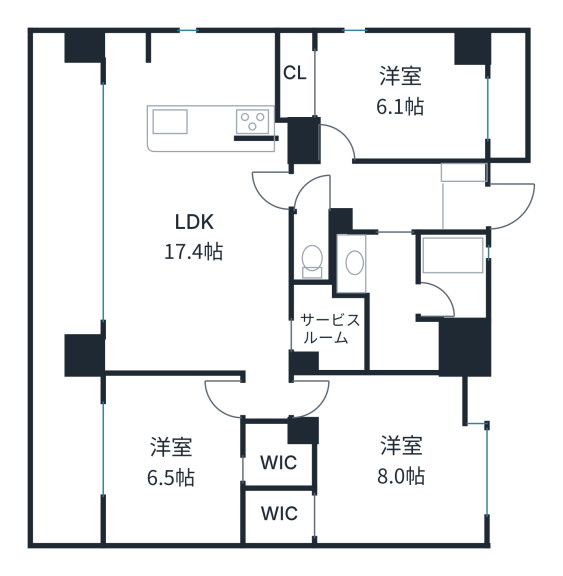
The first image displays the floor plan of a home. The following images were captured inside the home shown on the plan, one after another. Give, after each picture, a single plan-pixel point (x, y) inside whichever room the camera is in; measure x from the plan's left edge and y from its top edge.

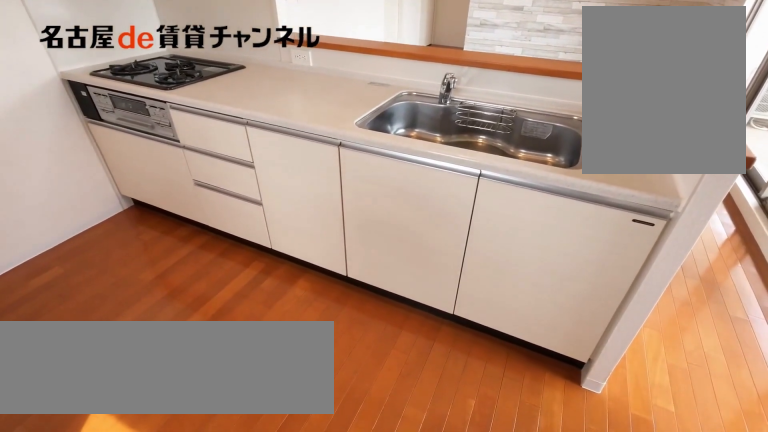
(194, 201)
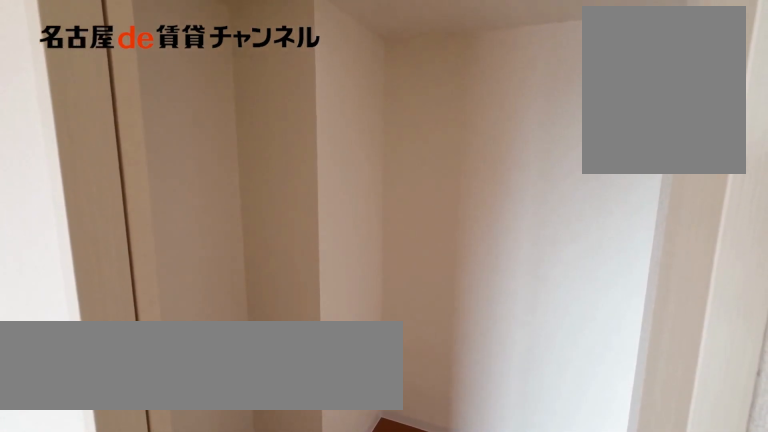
(328, 328)
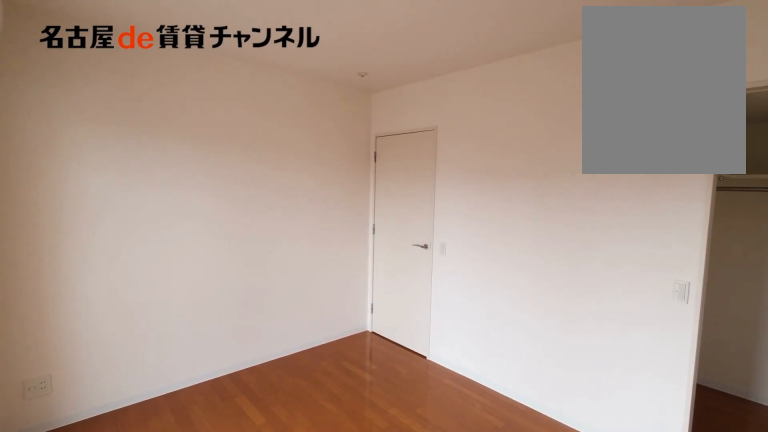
(191, 468)
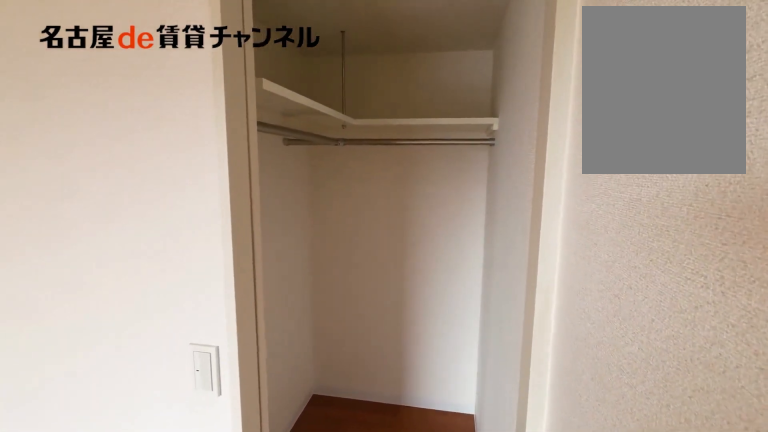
(191, 468)
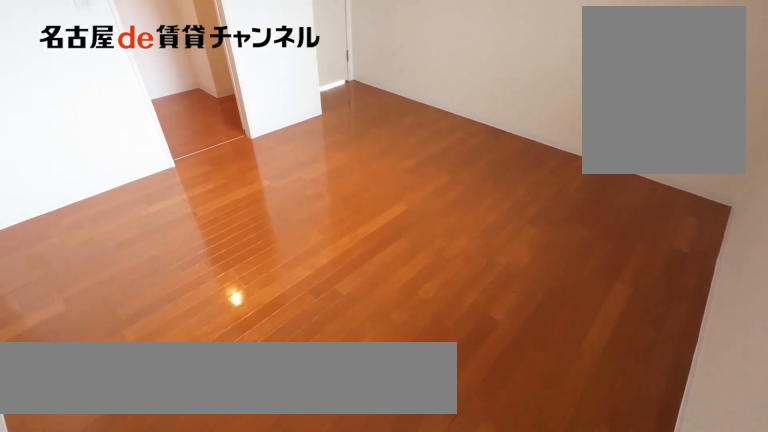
(376, 455)
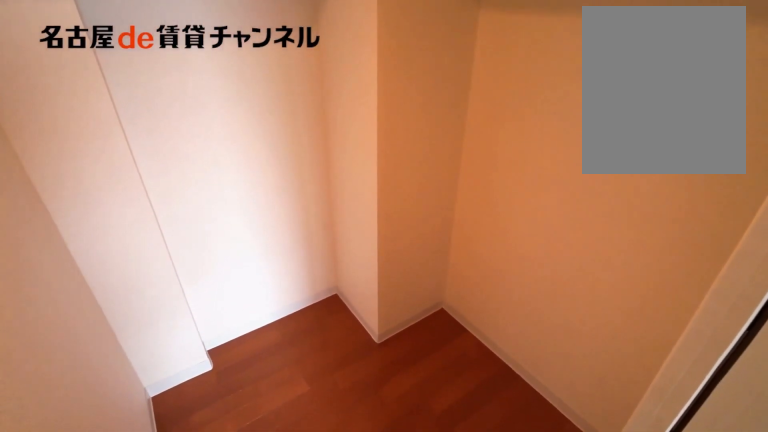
(376, 455)
